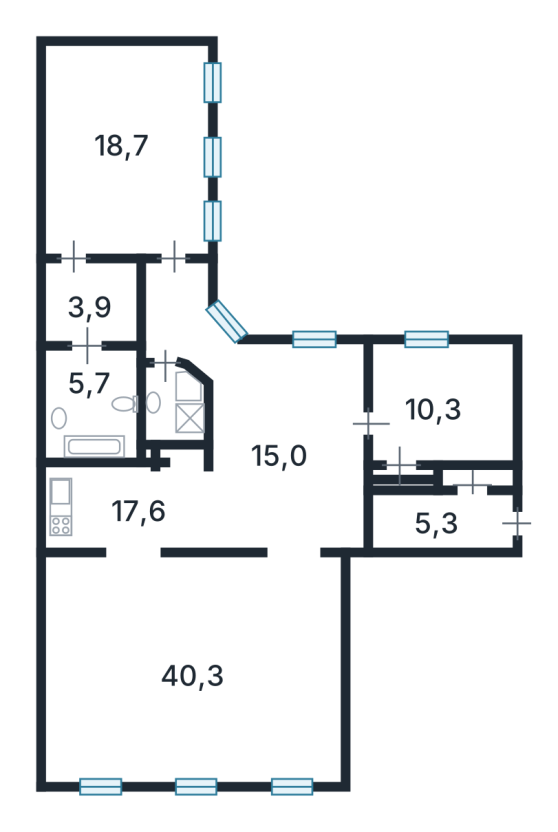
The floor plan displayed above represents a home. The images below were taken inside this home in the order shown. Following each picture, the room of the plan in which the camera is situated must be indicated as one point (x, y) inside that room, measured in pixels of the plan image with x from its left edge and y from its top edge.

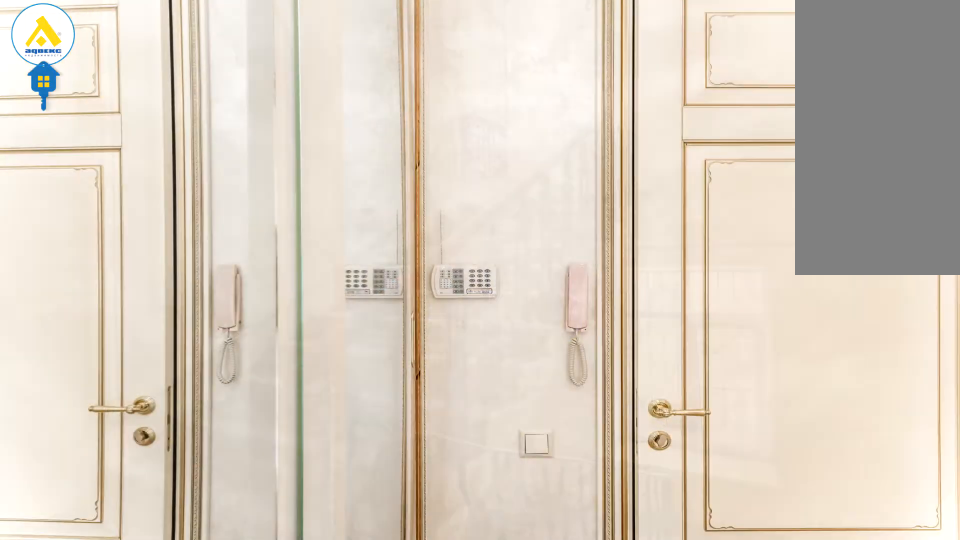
(434, 520)
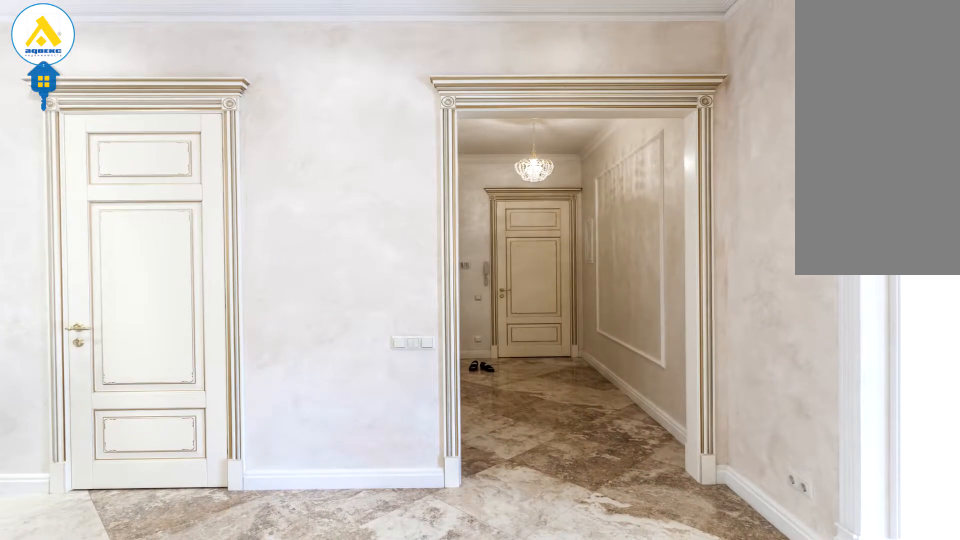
(277, 500)
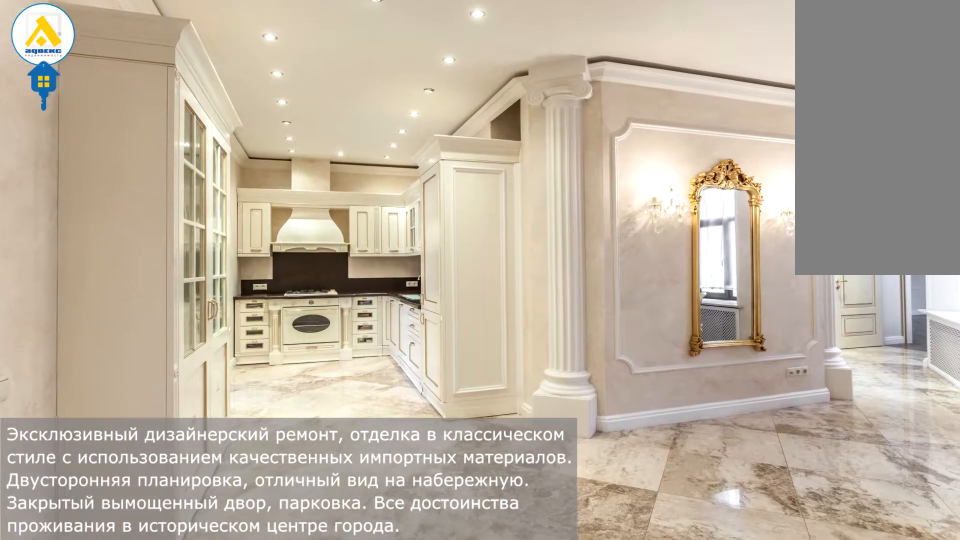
(277, 500)
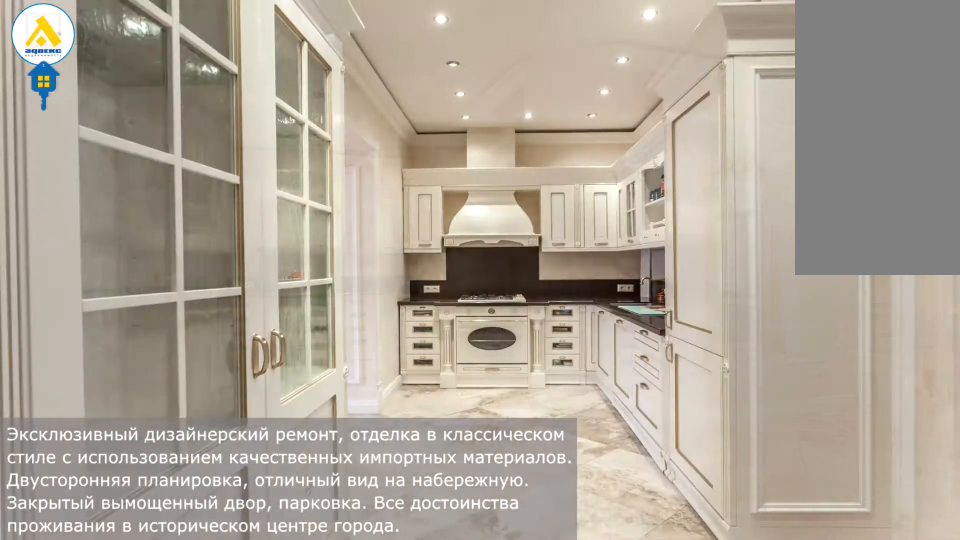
(139, 507)
